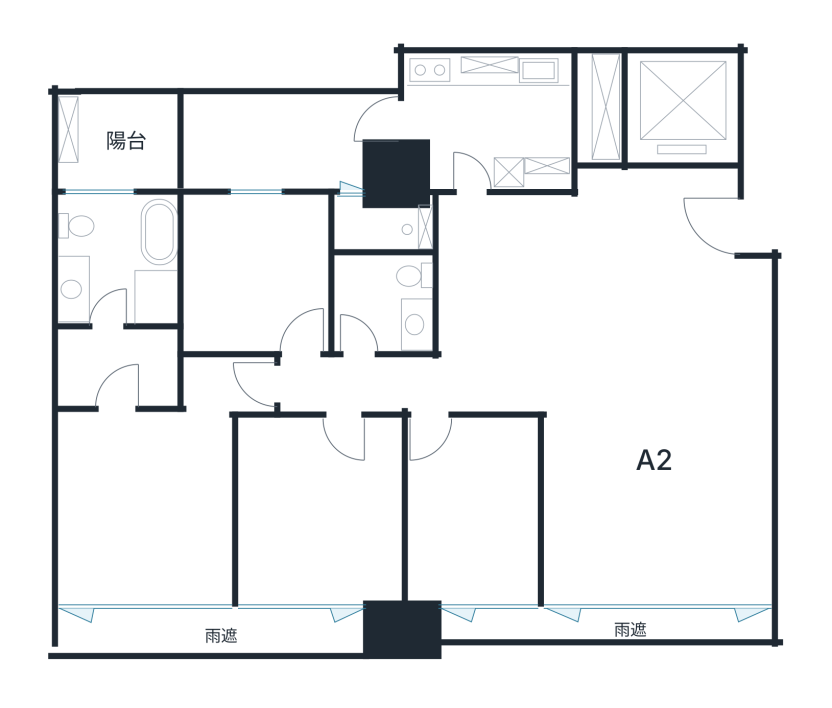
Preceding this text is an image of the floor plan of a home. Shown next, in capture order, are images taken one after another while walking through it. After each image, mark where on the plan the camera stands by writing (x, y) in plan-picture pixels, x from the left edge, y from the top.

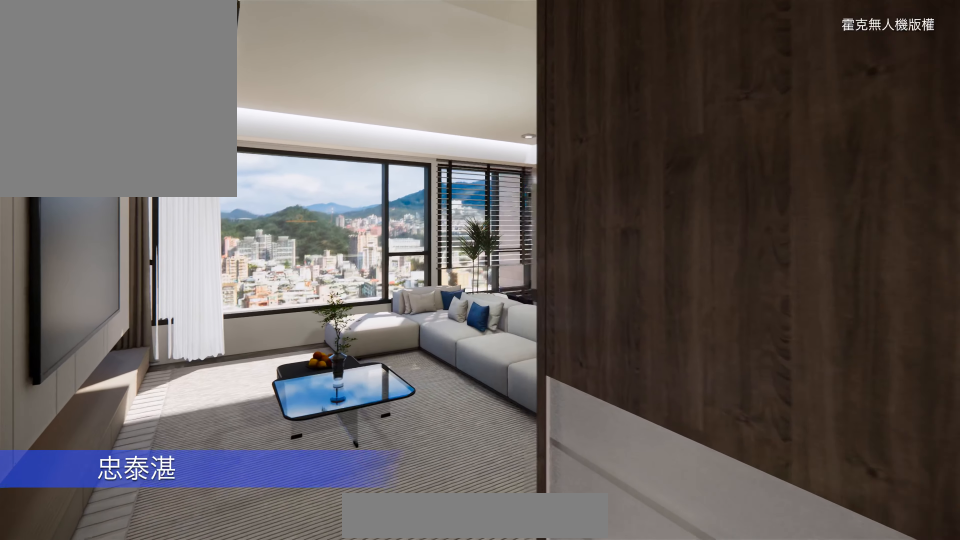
(685, 268)
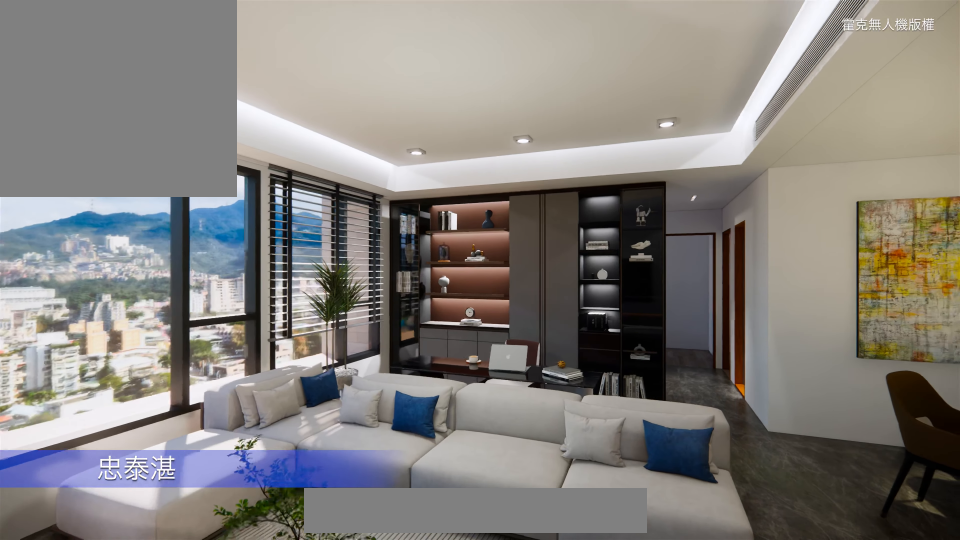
(668, 435)
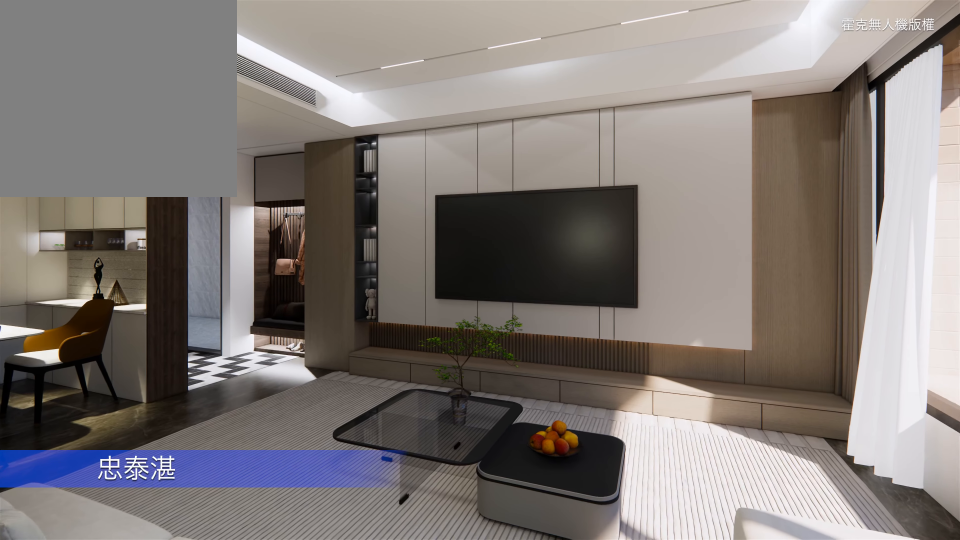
(575, 534)
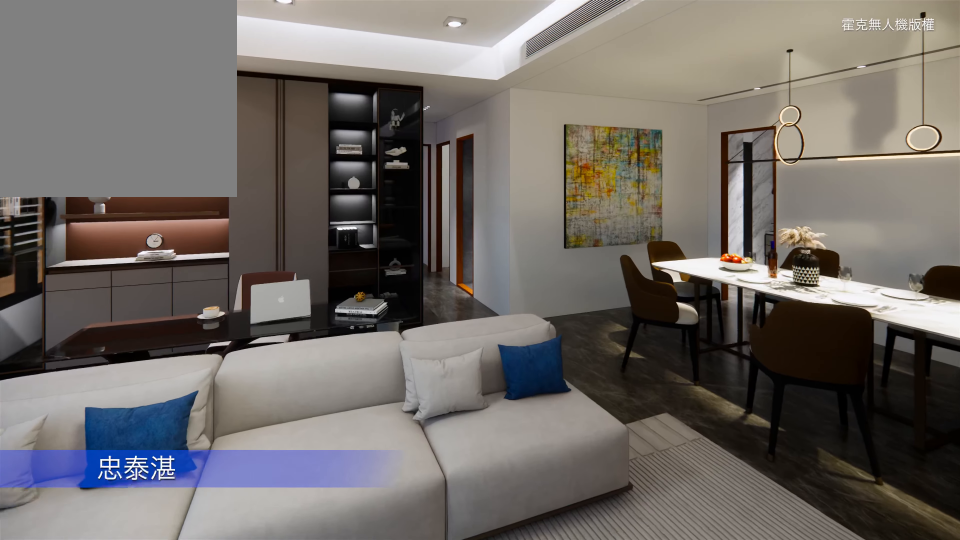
(578, 435)
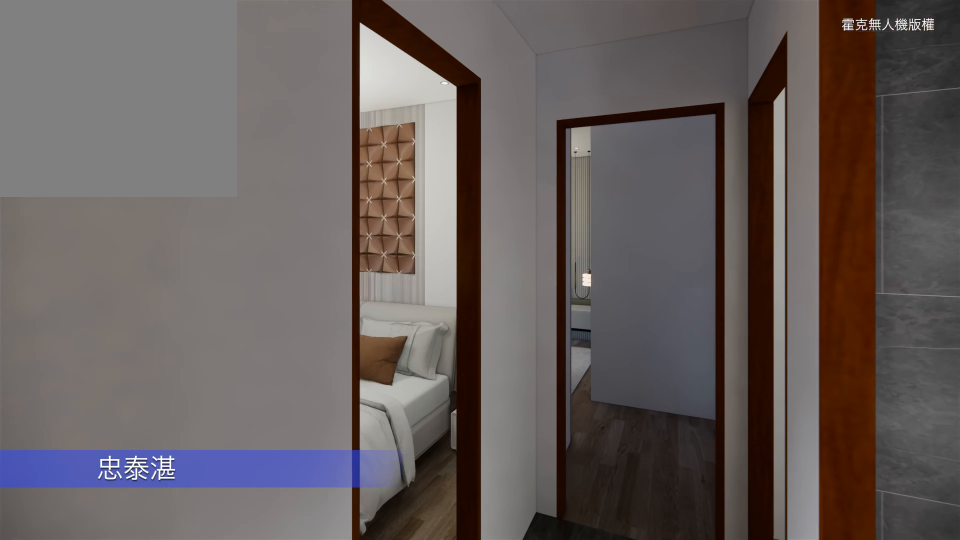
(413, 382)
